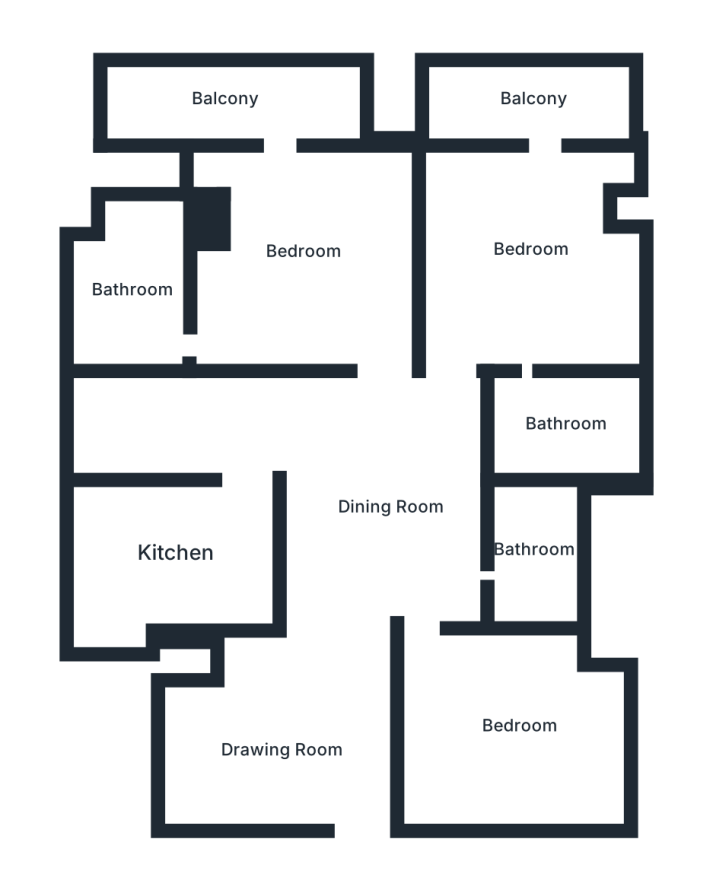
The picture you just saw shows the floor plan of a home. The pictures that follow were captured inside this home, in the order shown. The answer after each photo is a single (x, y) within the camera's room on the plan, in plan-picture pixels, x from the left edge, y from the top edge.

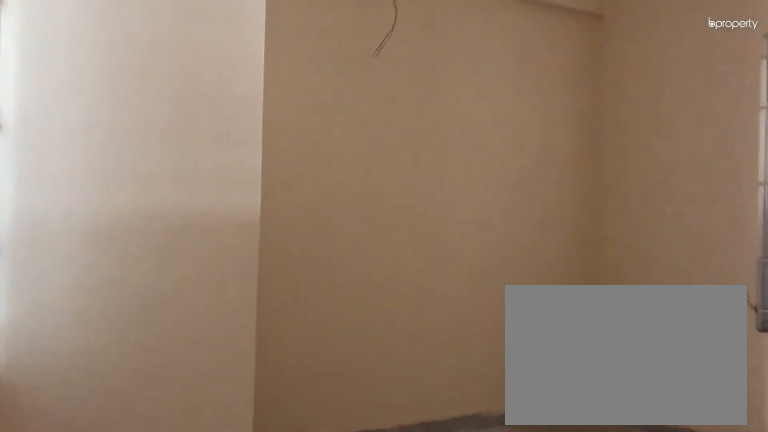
(520, 729)
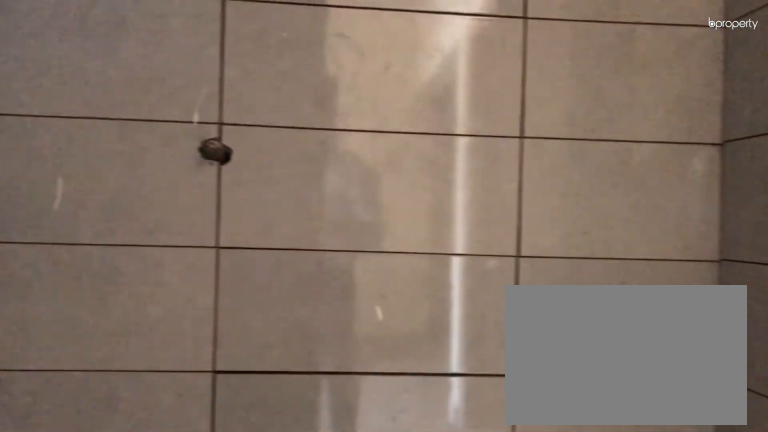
(531, 547)
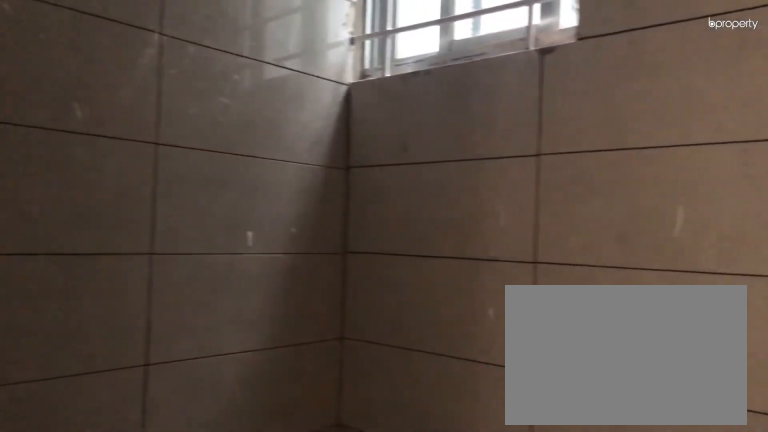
(531, 547)
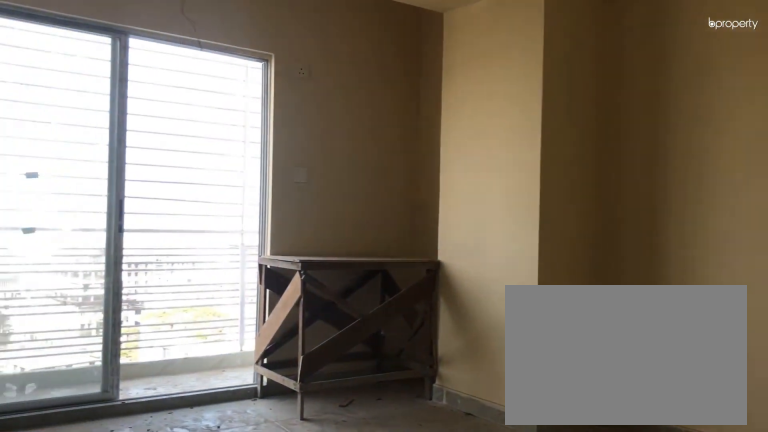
(531, 248)
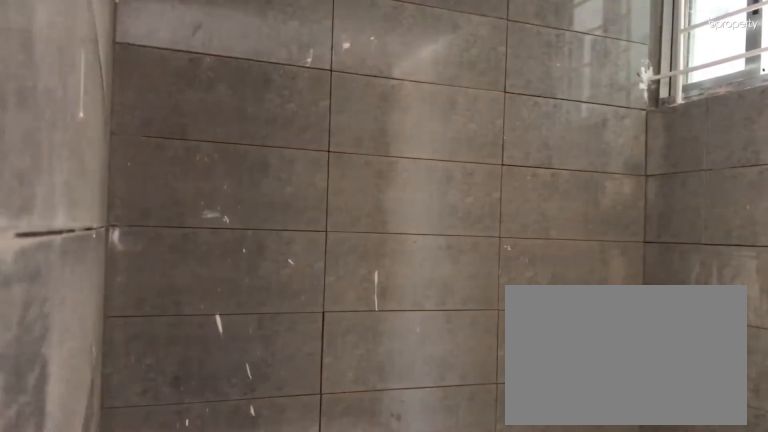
(563, 428)
